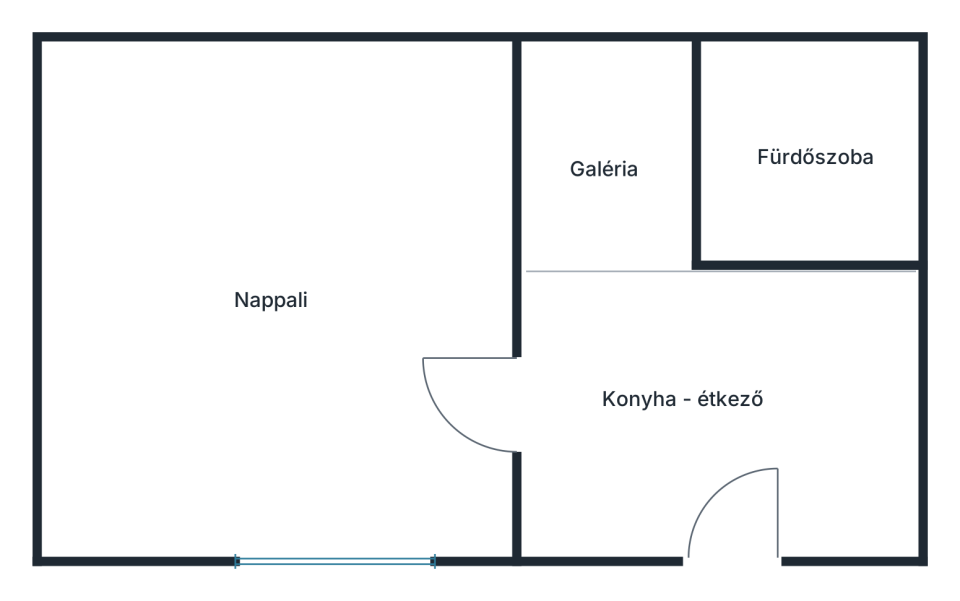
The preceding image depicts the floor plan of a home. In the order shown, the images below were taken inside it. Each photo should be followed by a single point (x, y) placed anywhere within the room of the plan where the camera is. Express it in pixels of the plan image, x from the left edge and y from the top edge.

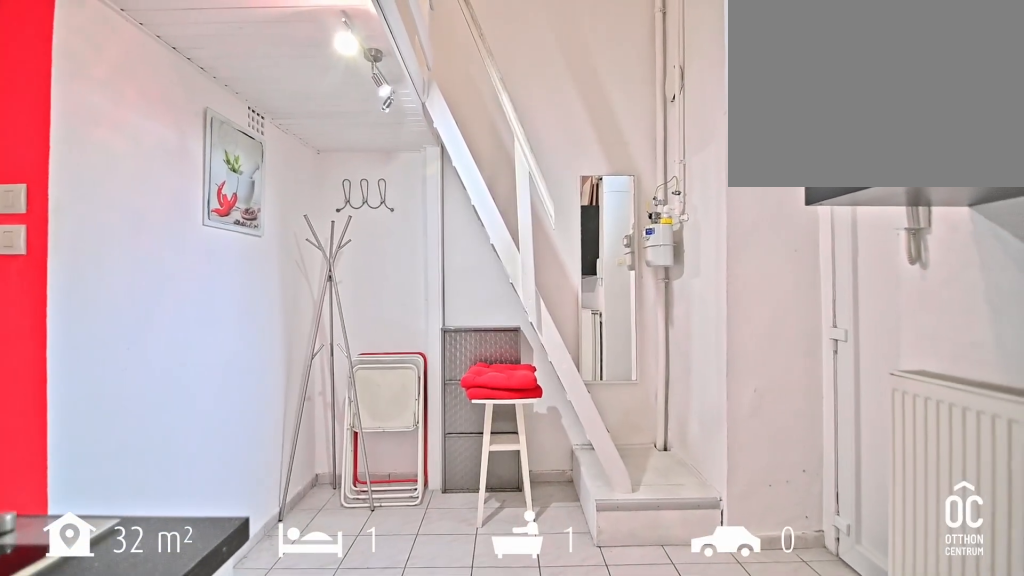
(712, 400)
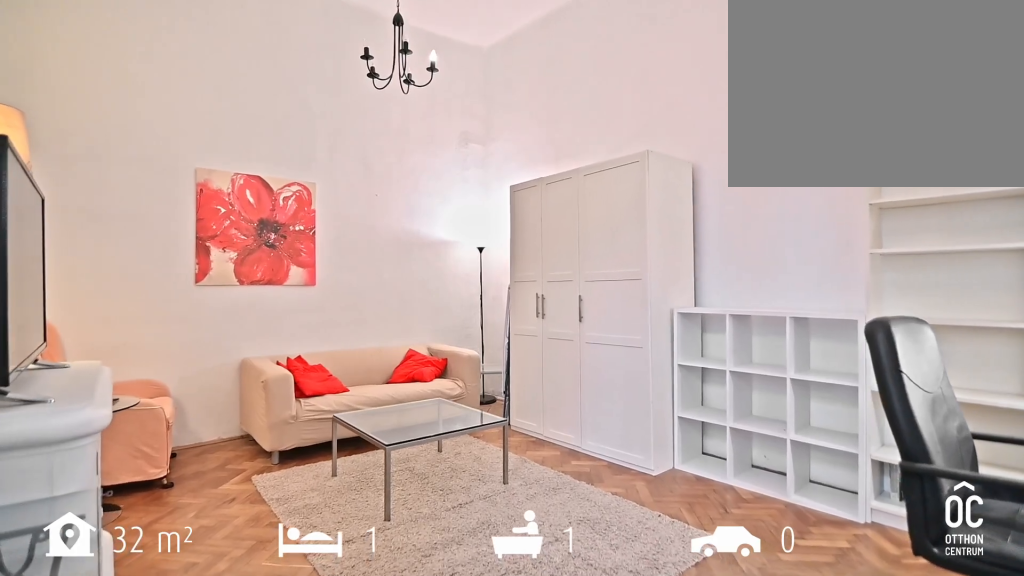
(272, 295)
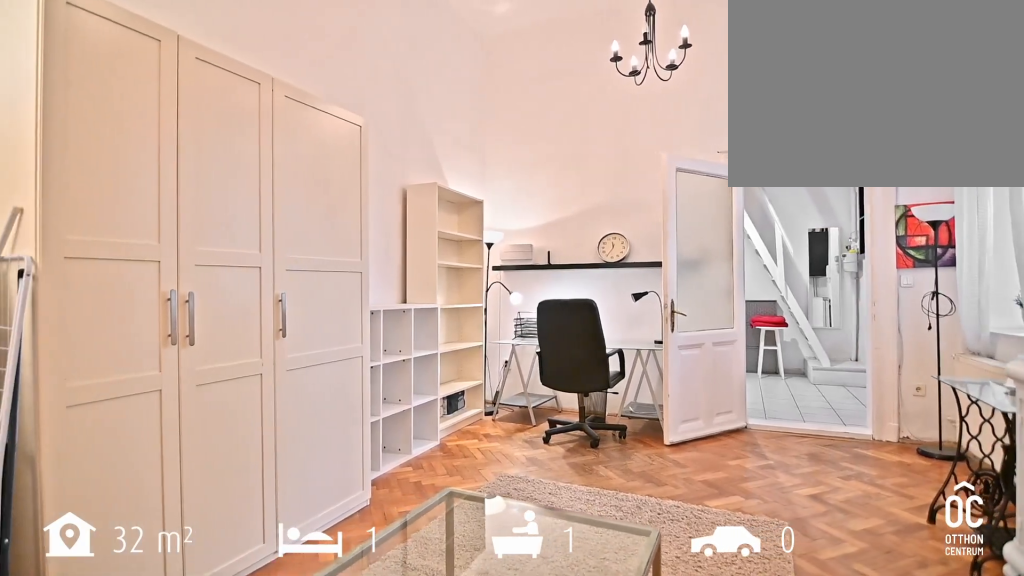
(272, 295)
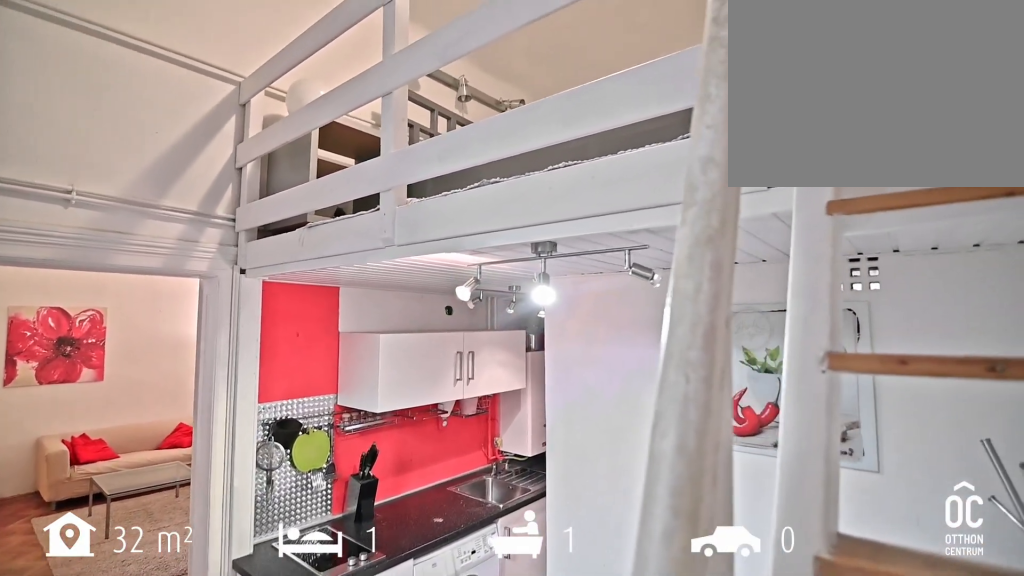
(711, 400)
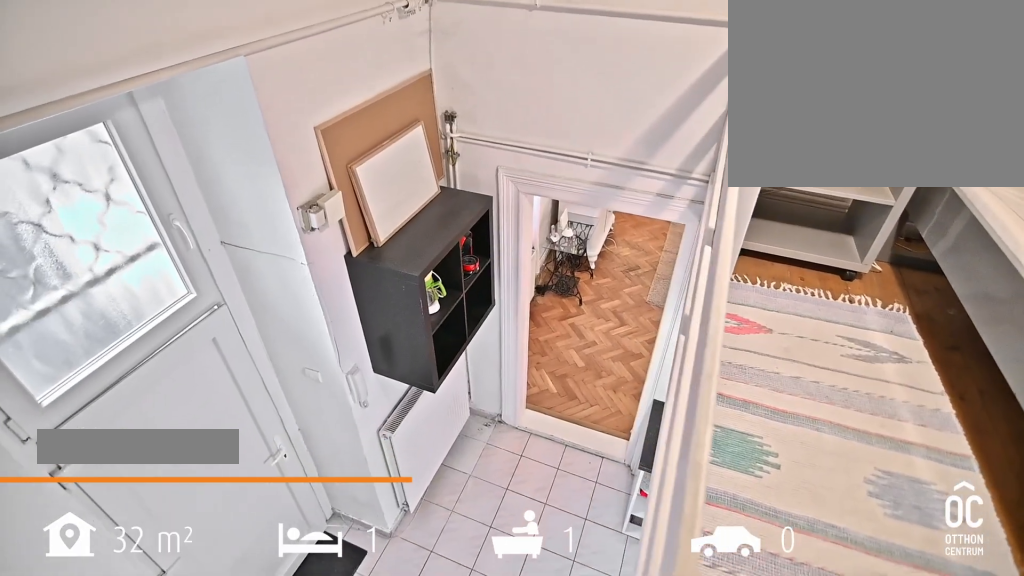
(607, 167)
